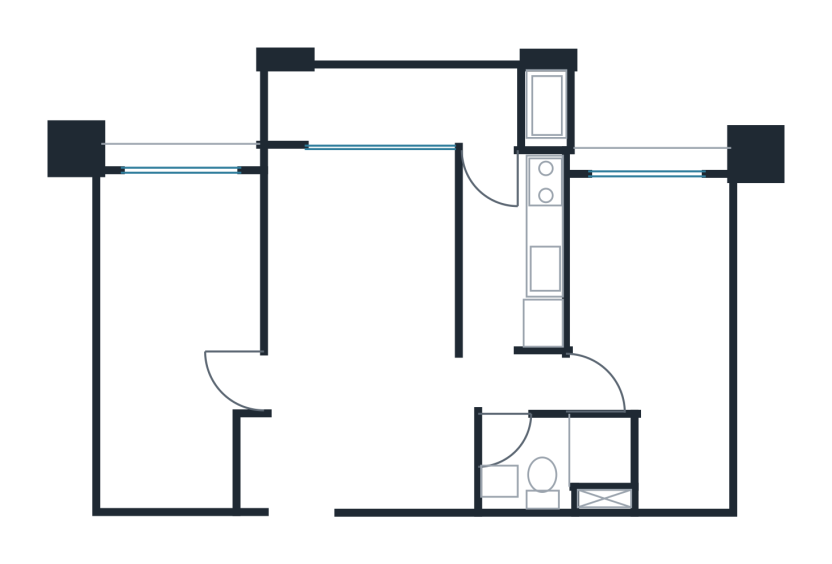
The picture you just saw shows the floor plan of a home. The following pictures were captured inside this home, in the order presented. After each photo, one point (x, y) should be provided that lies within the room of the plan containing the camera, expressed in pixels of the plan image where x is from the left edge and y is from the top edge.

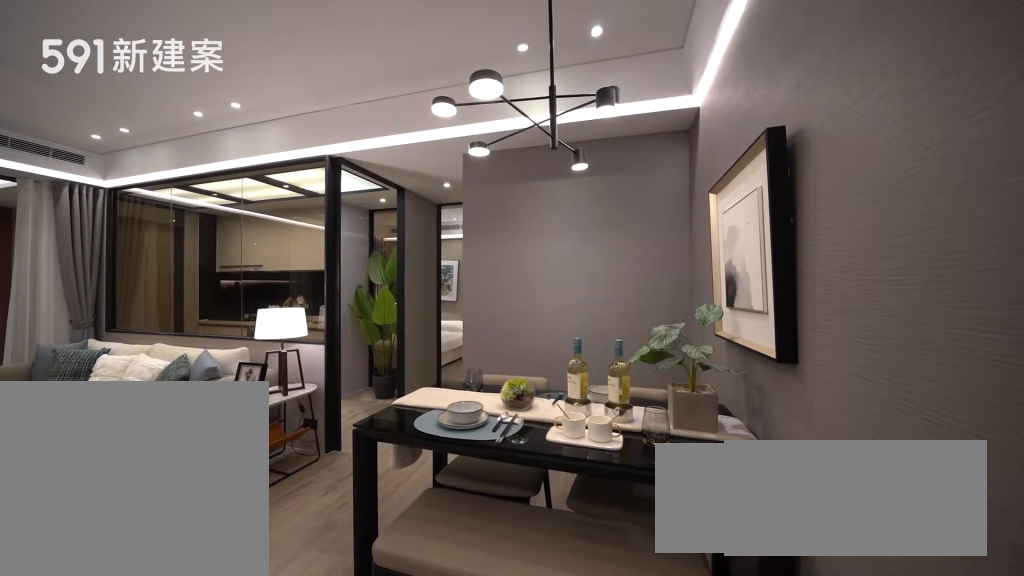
(412, 445)
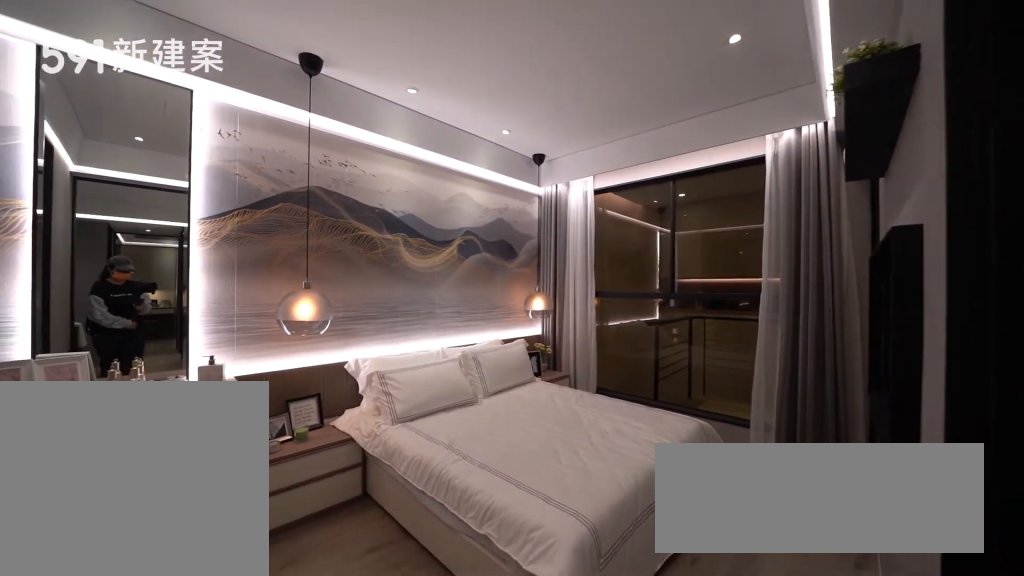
(179, 333)
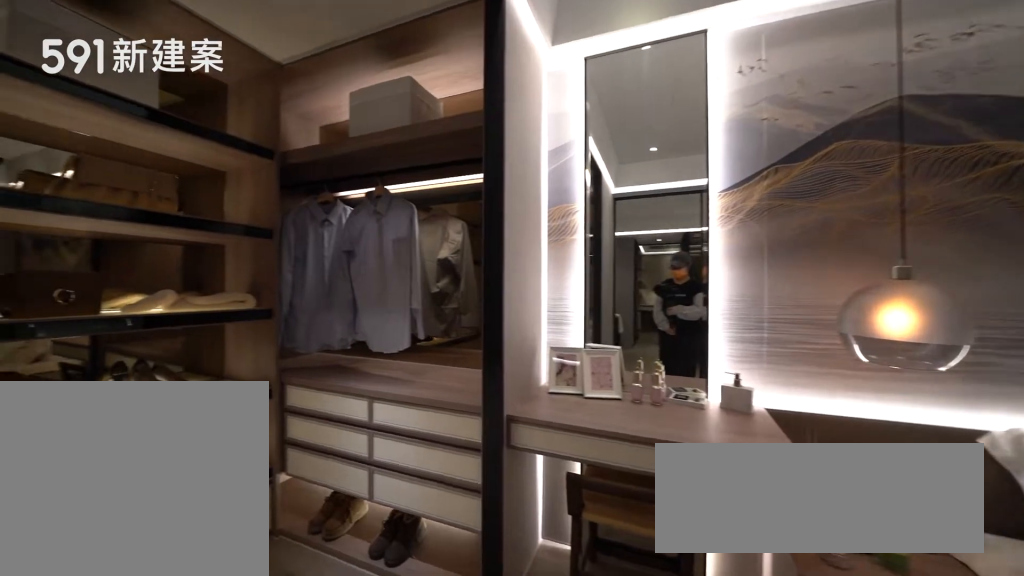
(179, 333)
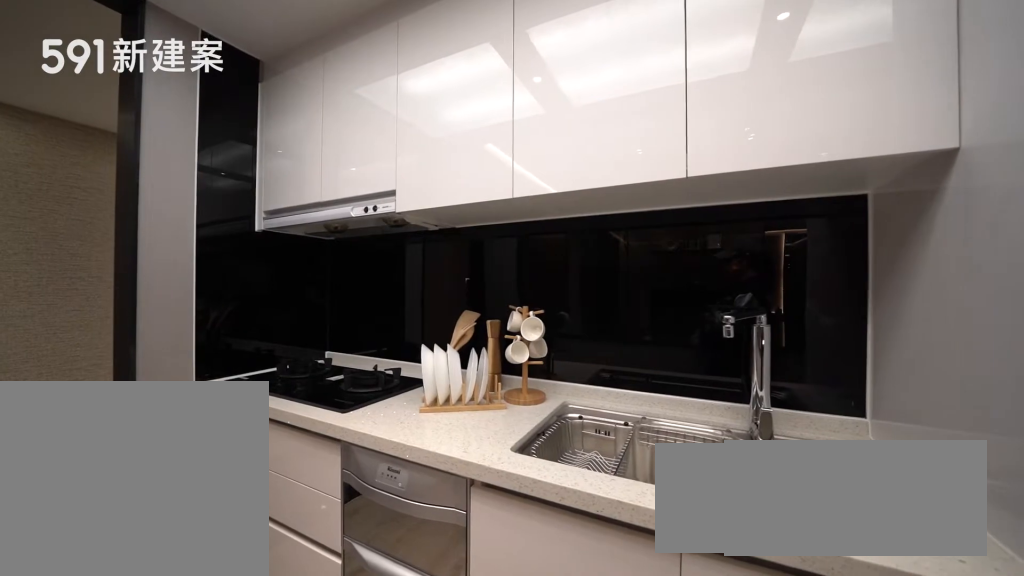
(515, 248)
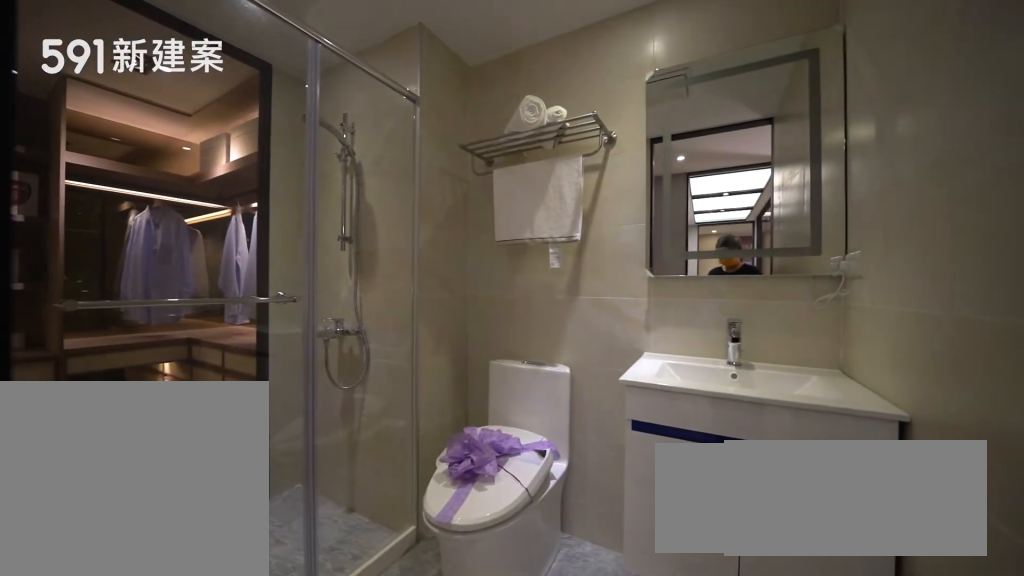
(560, 466)
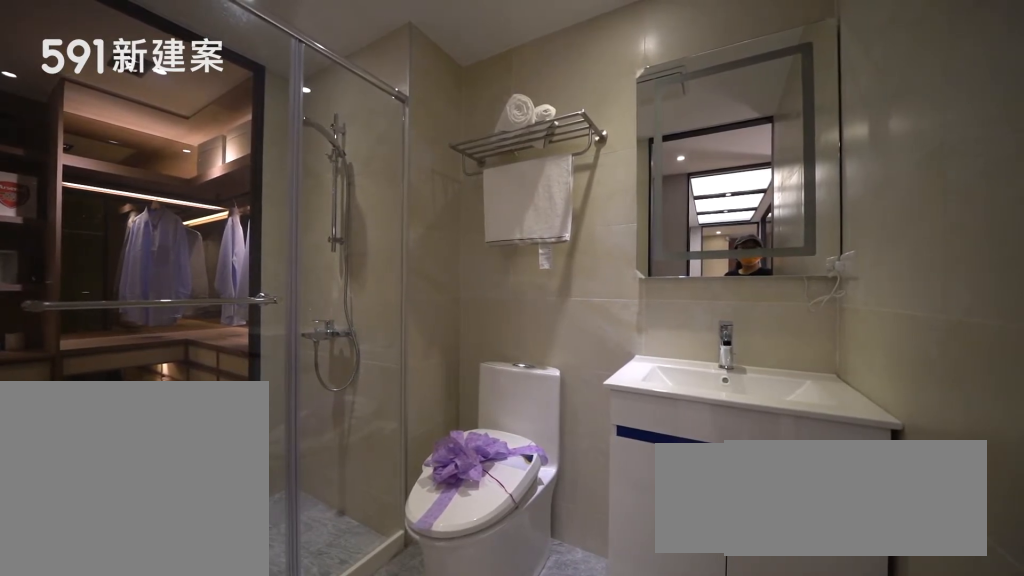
(560, 466)
